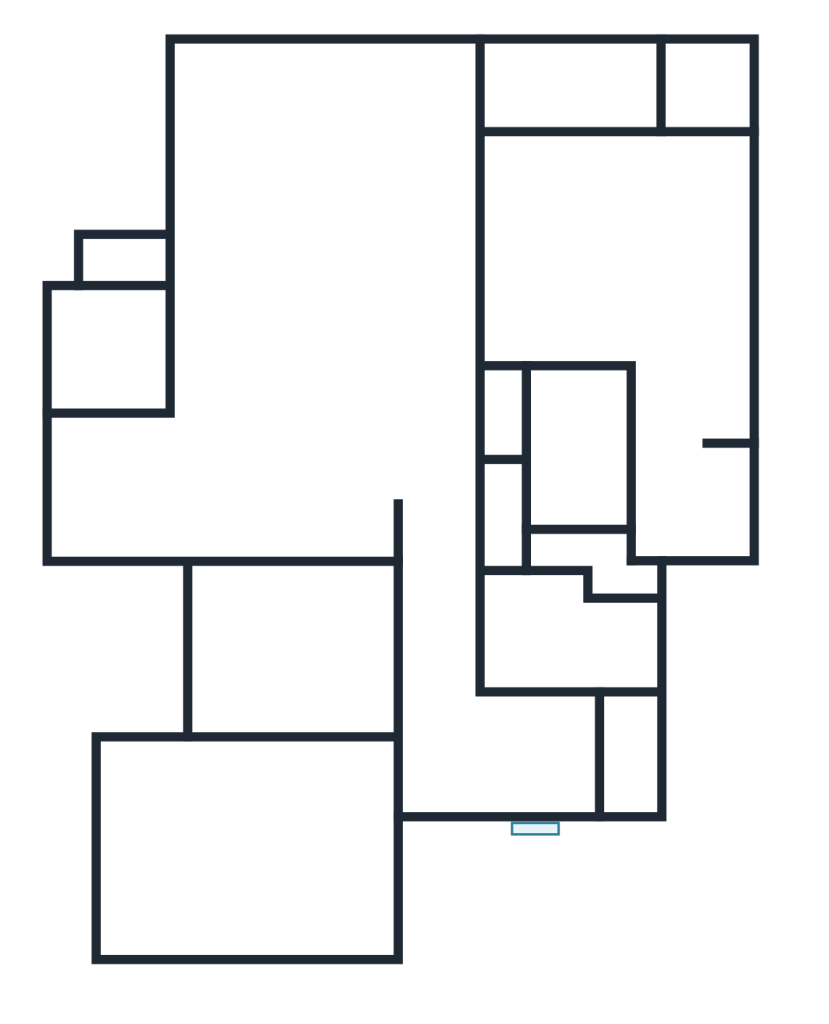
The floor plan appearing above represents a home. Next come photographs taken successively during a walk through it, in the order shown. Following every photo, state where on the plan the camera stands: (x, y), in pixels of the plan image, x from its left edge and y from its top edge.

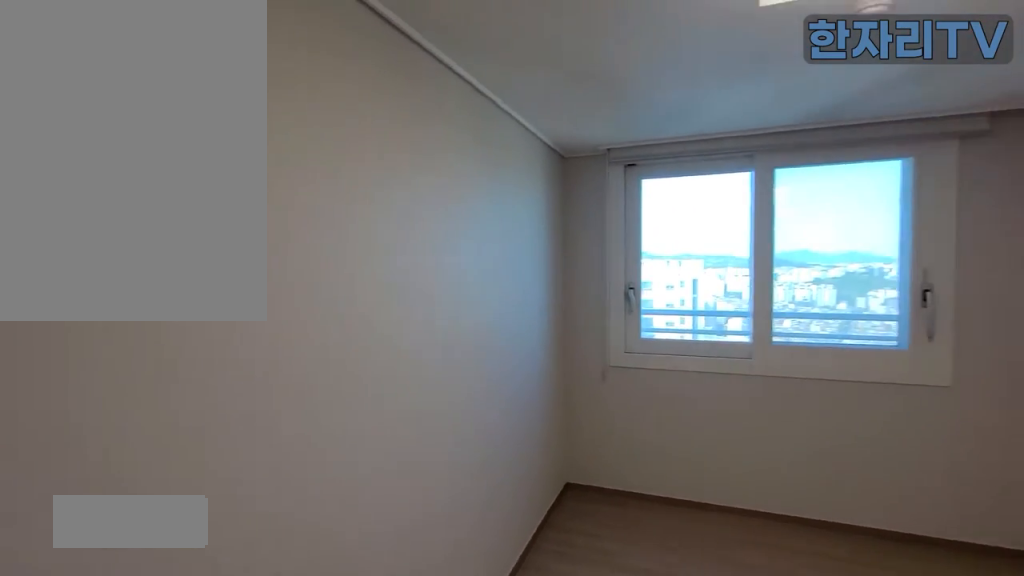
(298, 647)
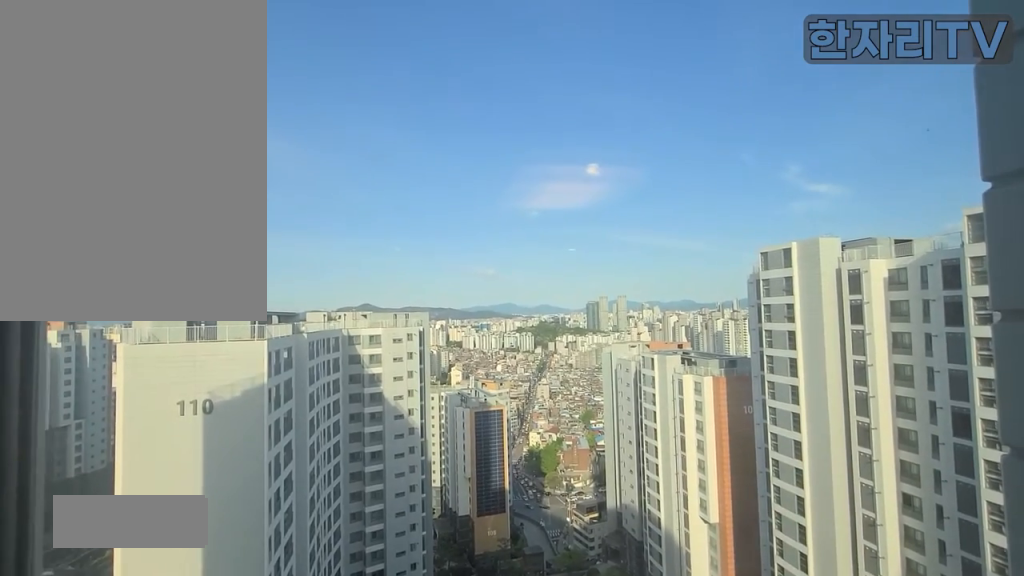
(298, 647)
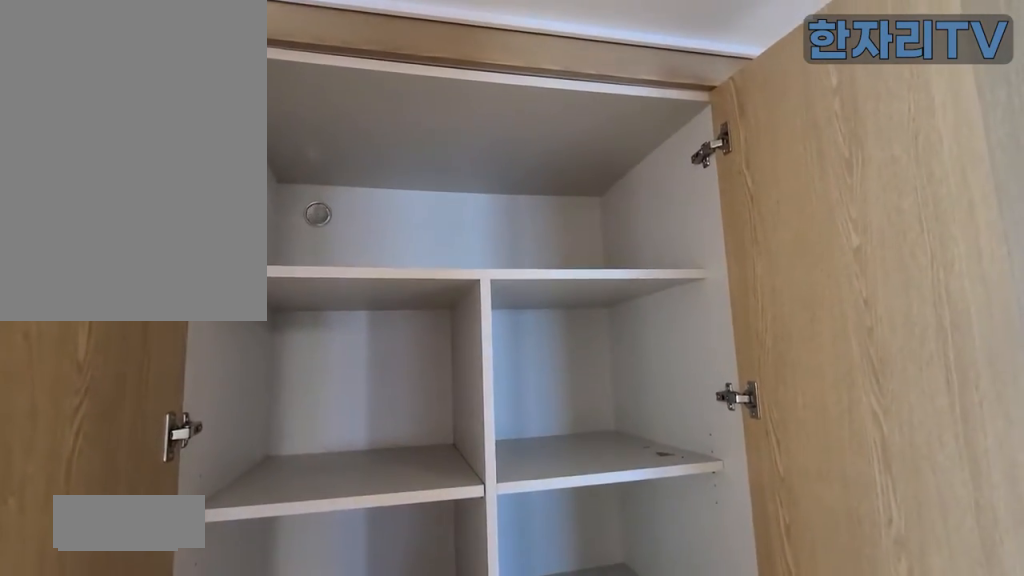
(425, 452)
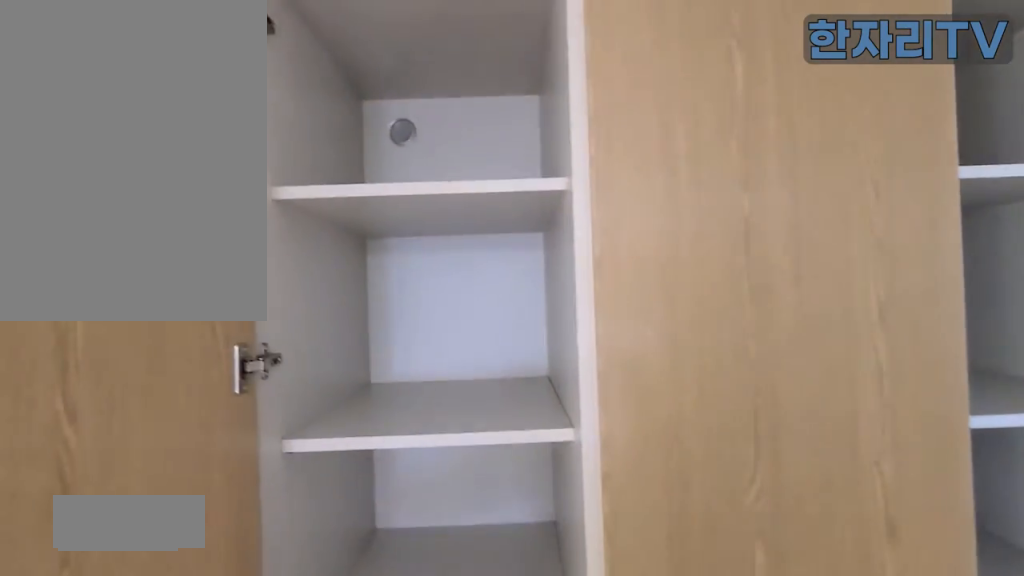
(425, 452)
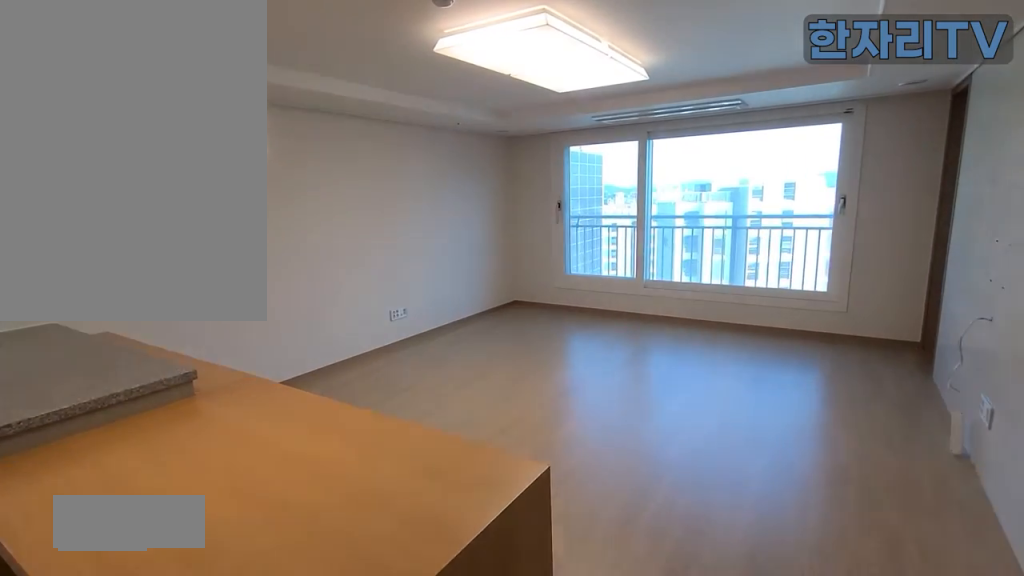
(239, 476)
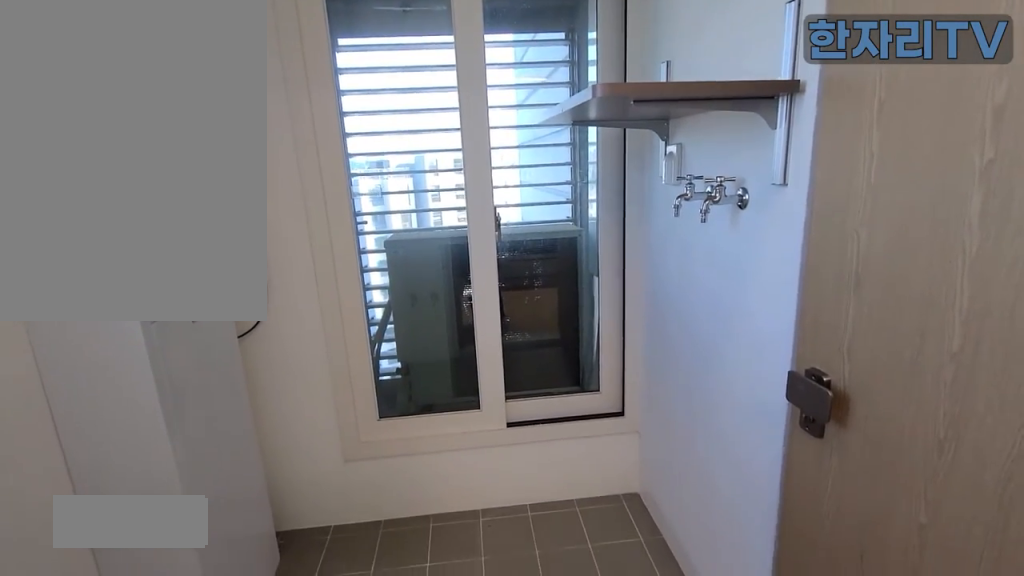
(109, 352)
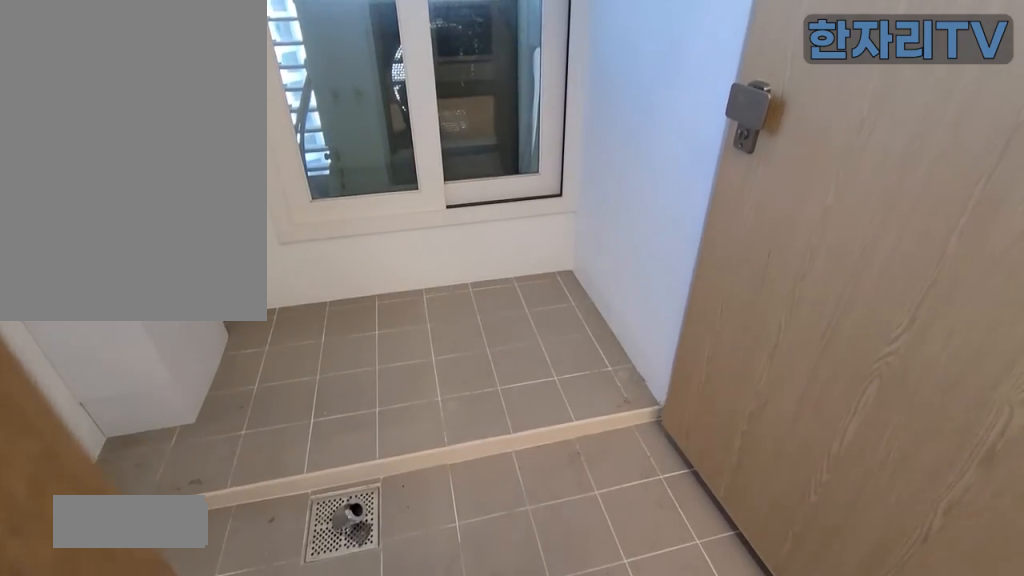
(107, 354)
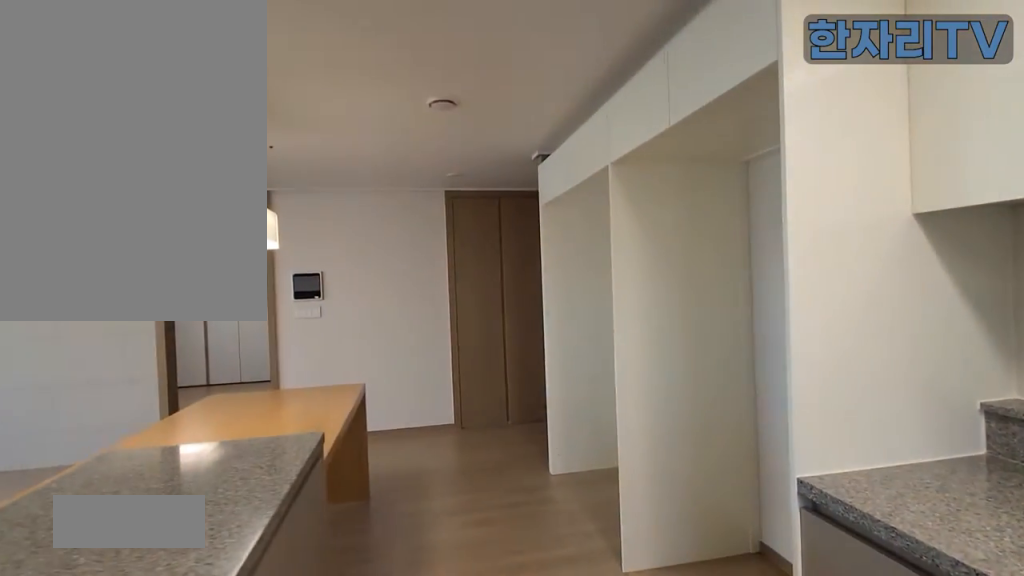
(246, 430)
